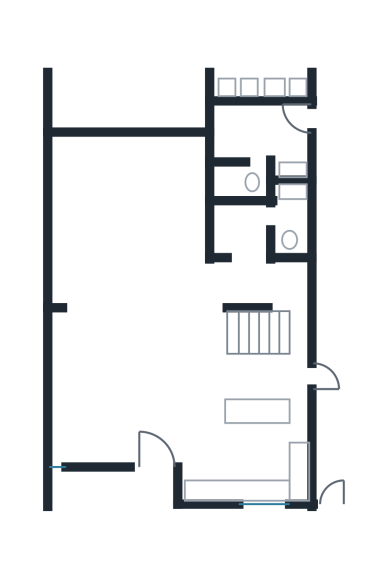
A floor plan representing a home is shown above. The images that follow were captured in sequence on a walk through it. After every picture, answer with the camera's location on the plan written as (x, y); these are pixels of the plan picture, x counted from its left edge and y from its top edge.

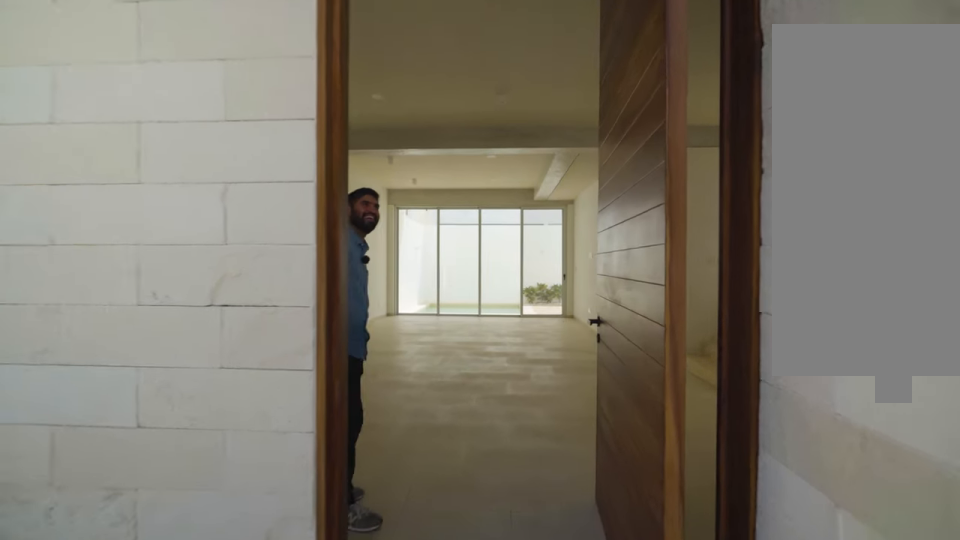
(158, 513)
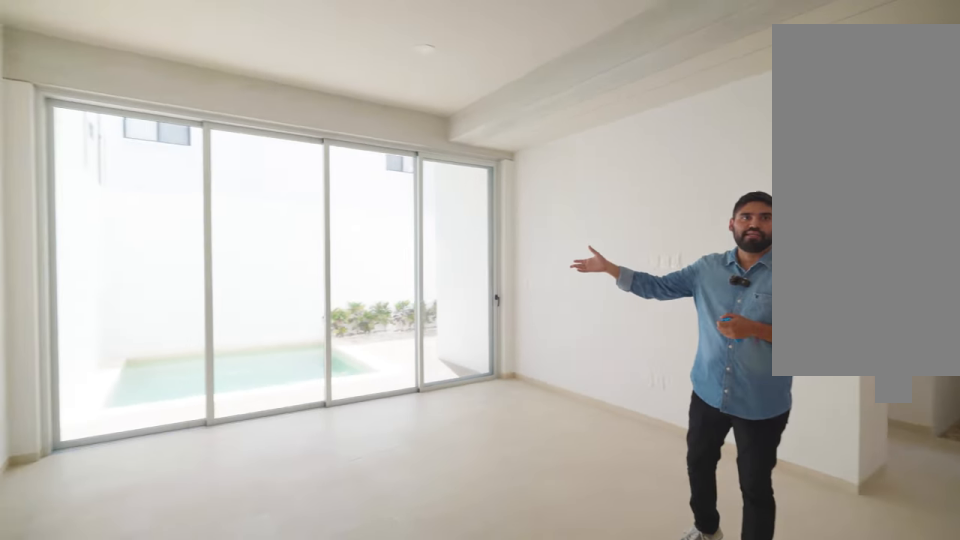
(106, 309)
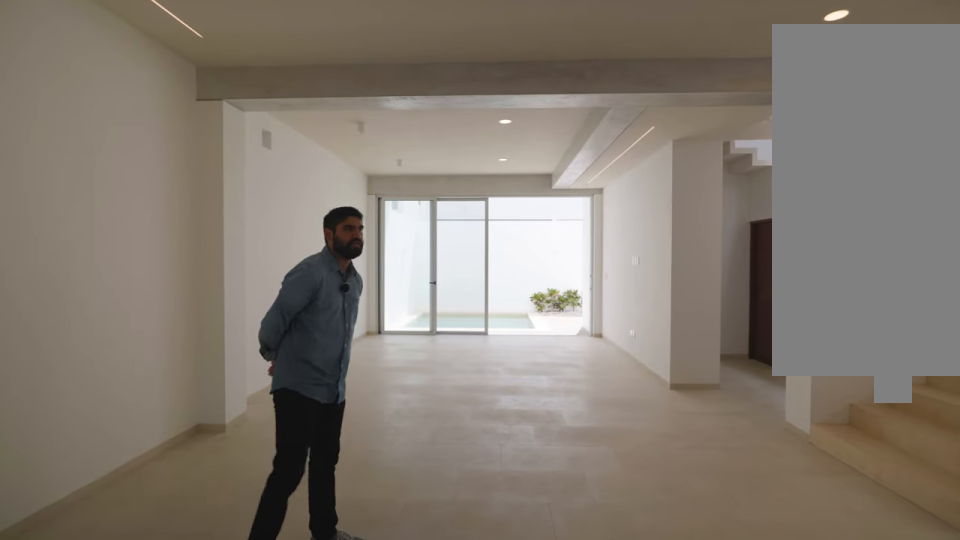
(127, 380)
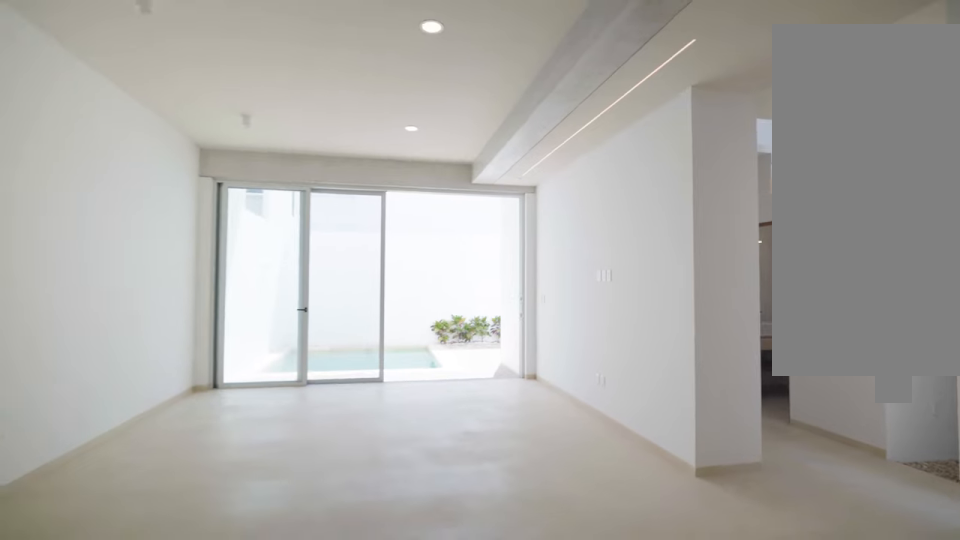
(183, 318)
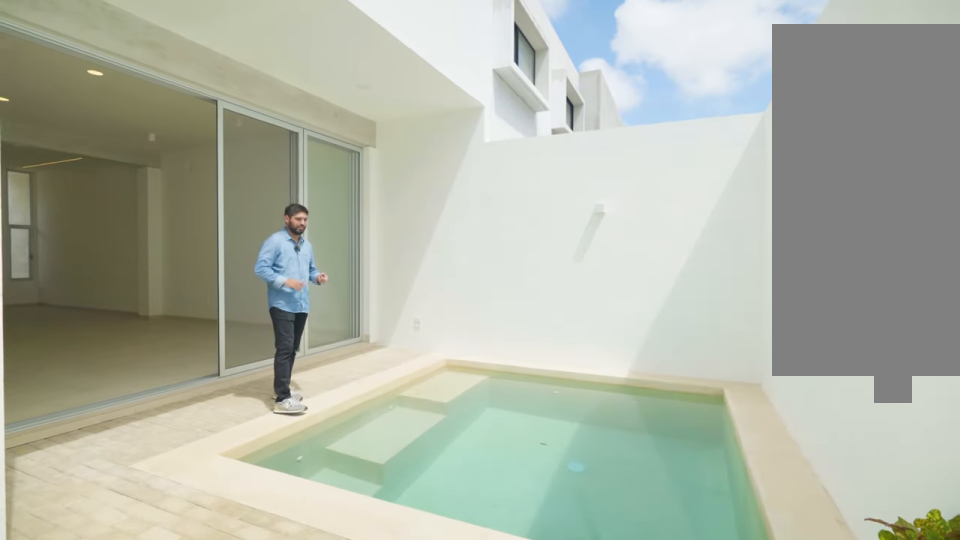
(207, 44)
